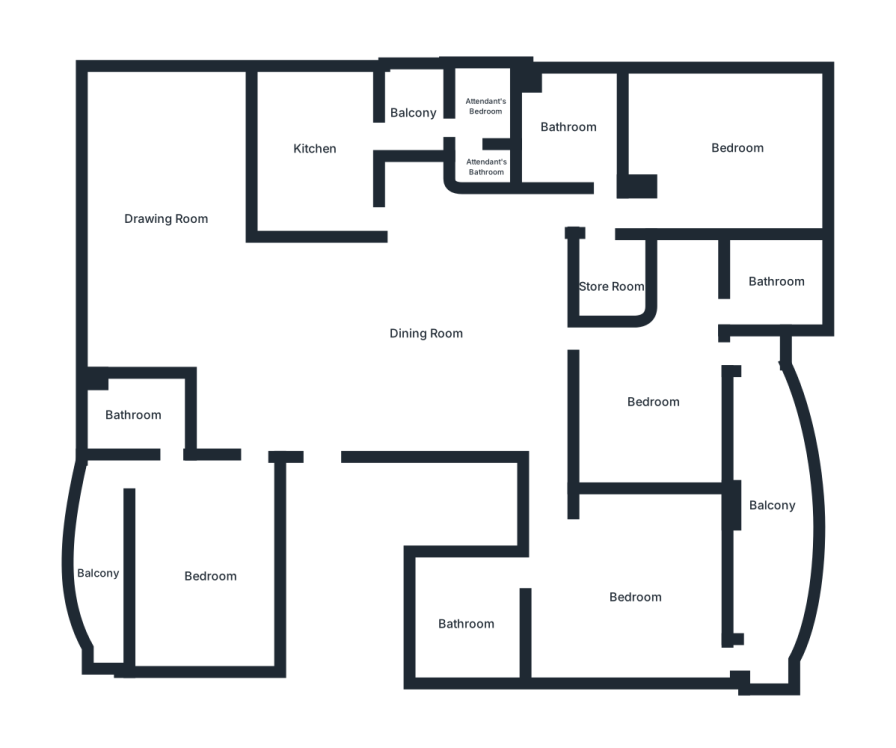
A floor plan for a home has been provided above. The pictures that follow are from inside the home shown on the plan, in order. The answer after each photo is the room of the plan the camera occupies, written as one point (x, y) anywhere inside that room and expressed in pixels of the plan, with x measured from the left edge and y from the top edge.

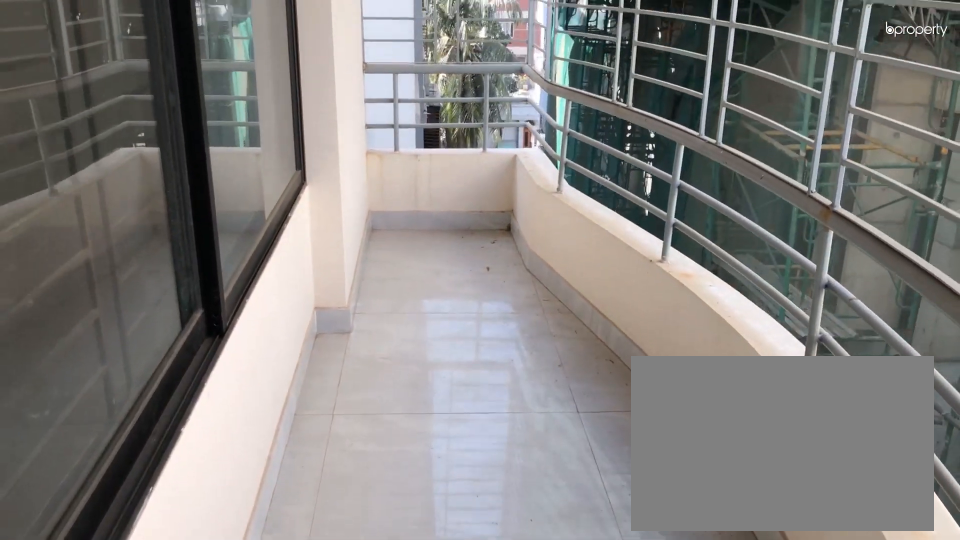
(101, 573)
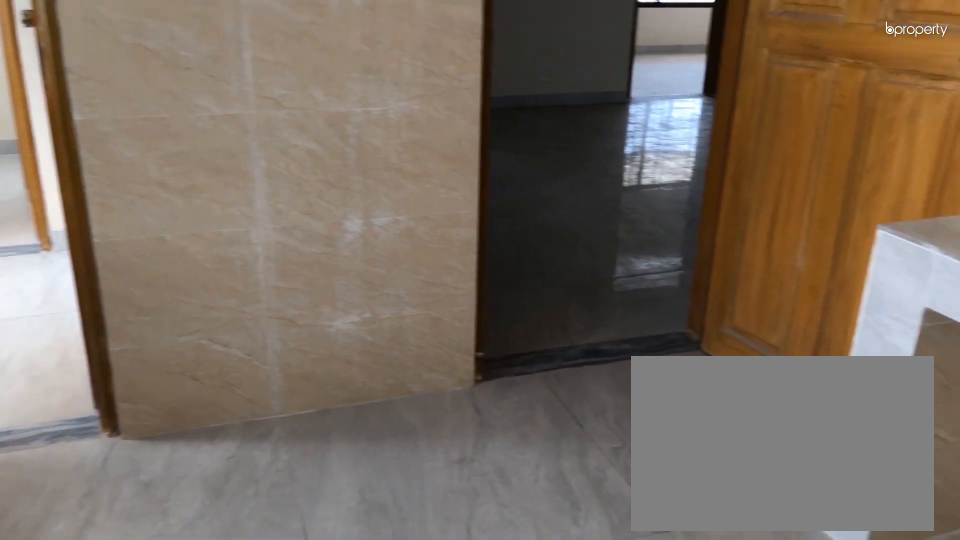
(315, 144)
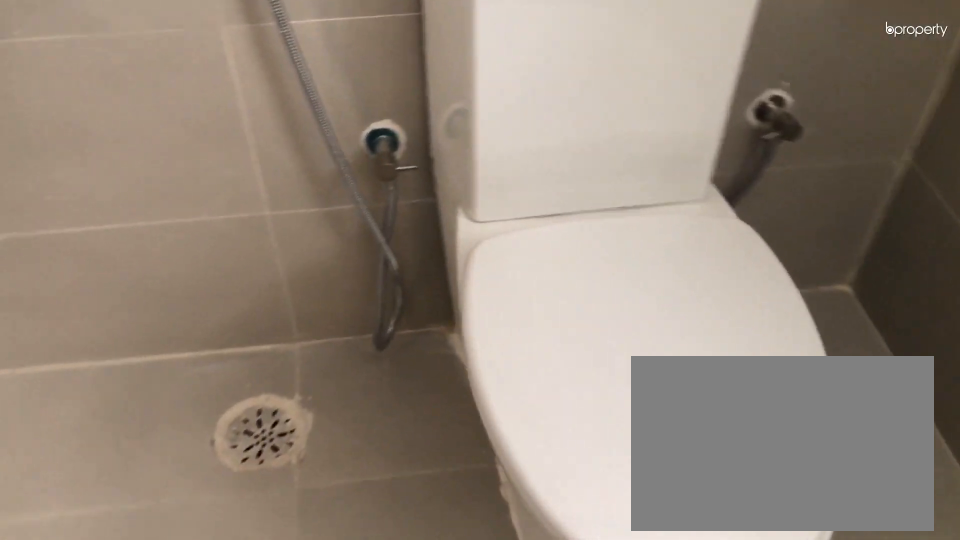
(572, 135)
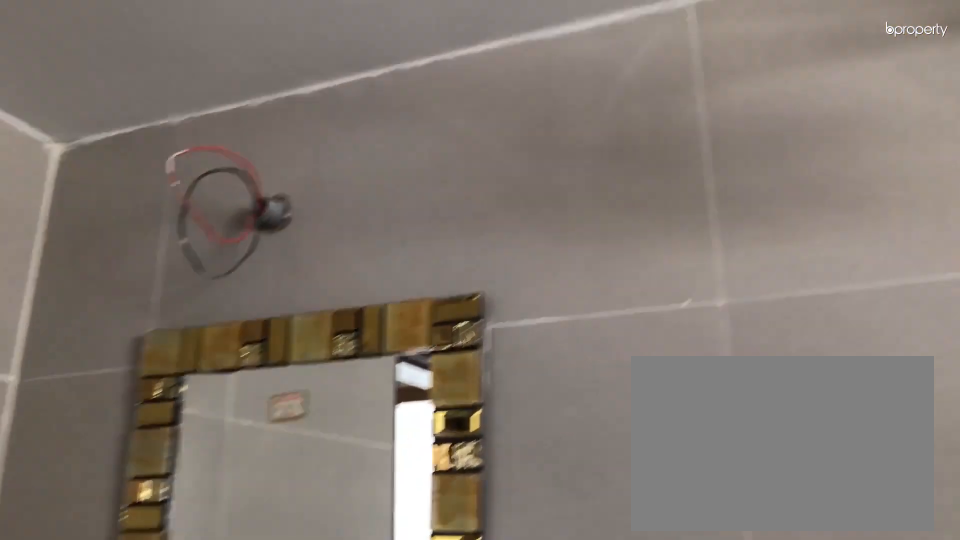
(572, 135)
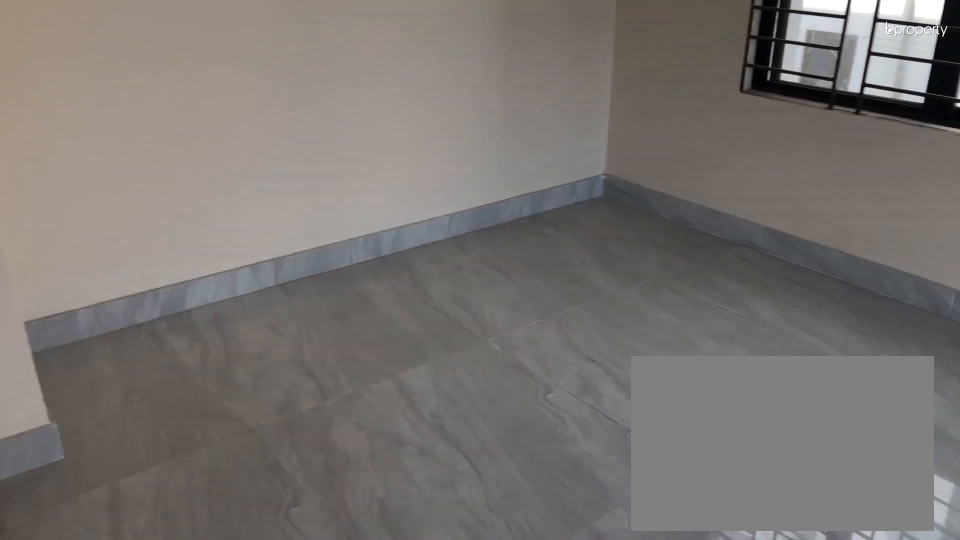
(724, 154)
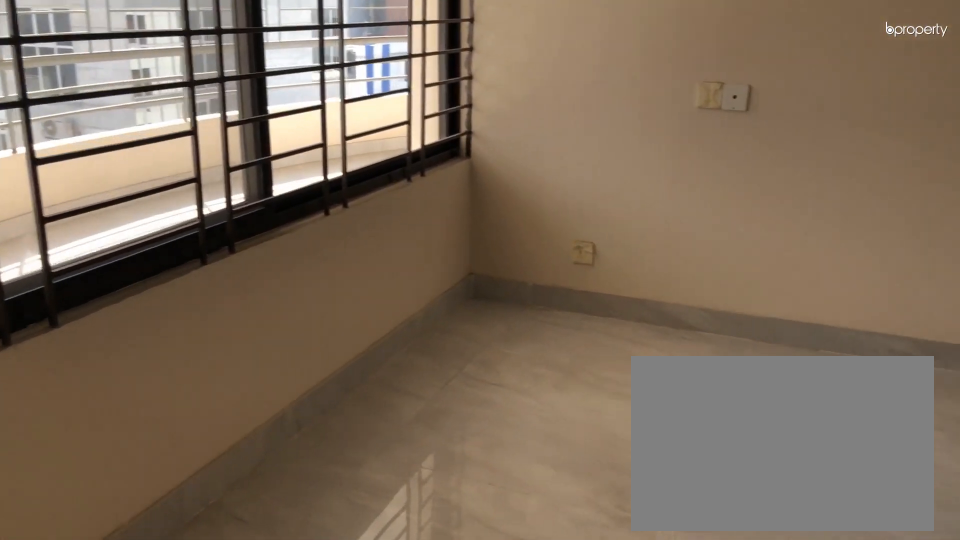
(648, 404)
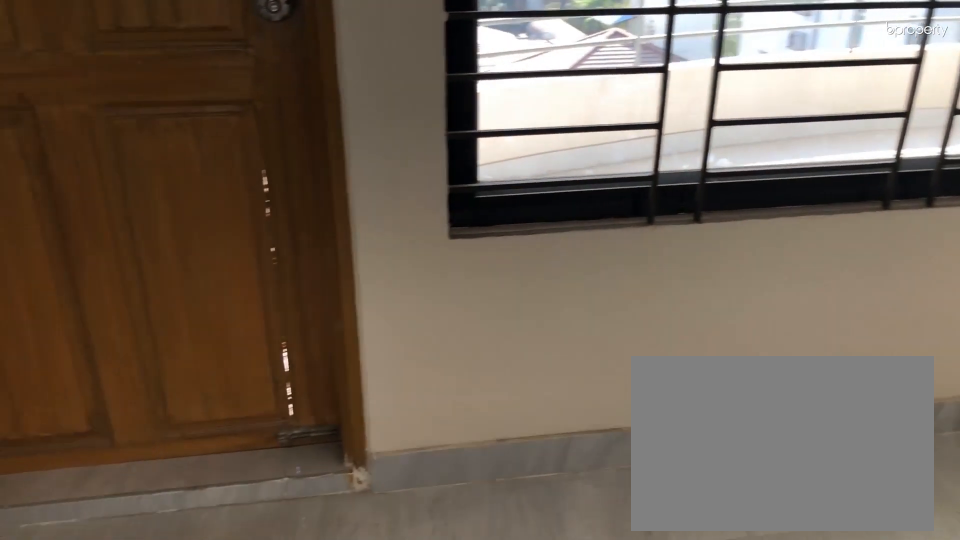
(648, 404)
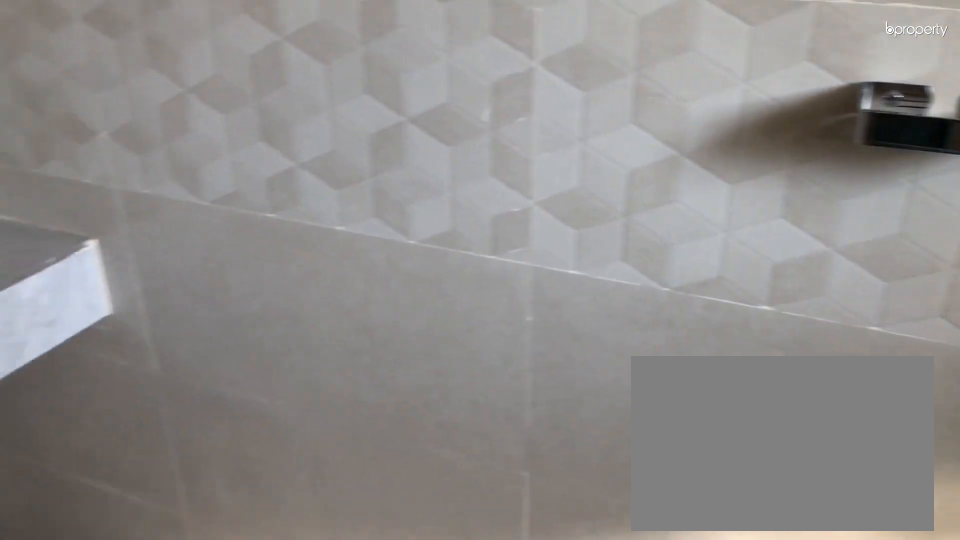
(769, 282)
